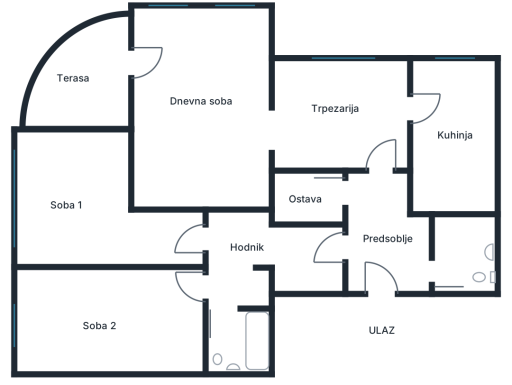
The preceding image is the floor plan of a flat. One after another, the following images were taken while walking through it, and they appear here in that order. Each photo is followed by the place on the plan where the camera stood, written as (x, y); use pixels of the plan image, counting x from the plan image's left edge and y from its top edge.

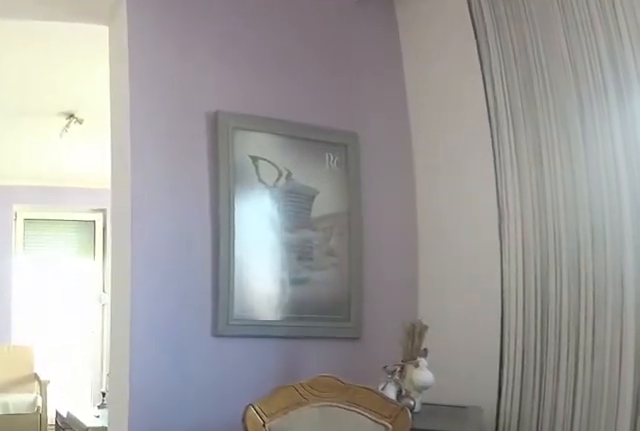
(352, 144)
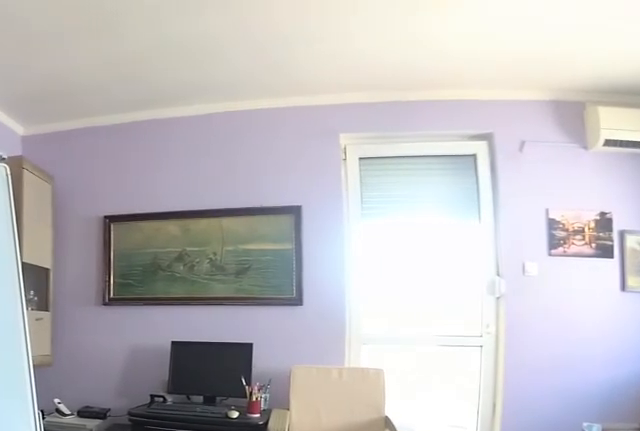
(282, 139)
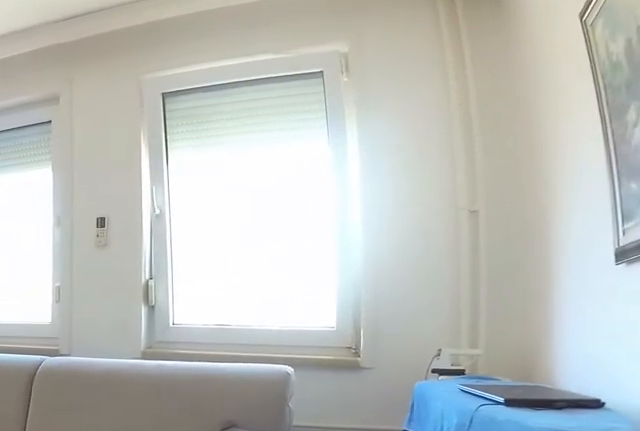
(258, 127)
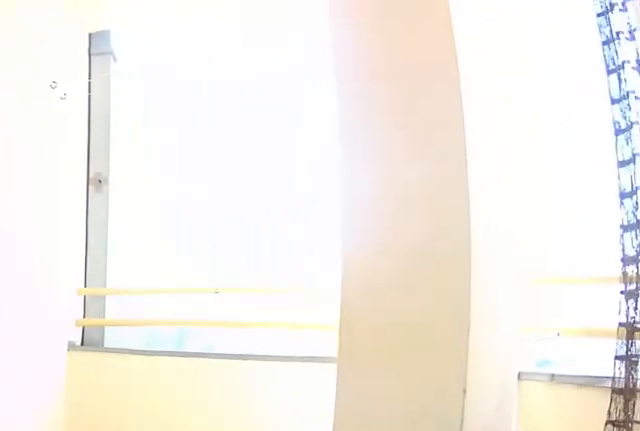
(152, 69)
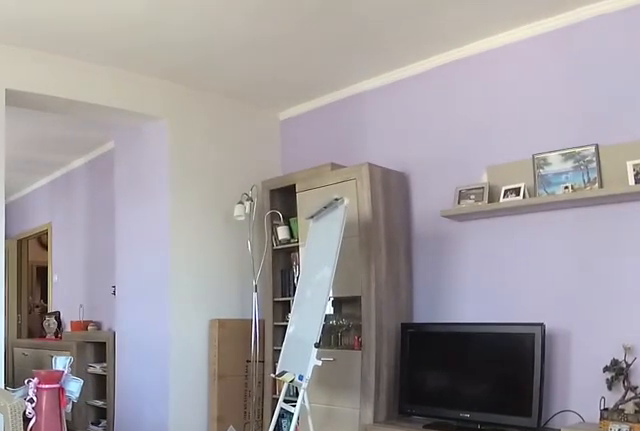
(140, 60)
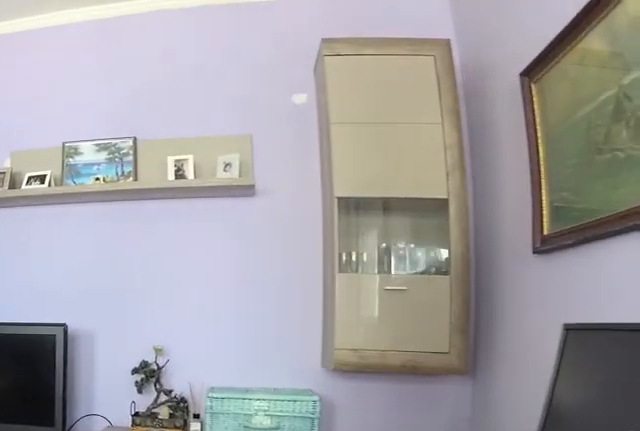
(155, 92)
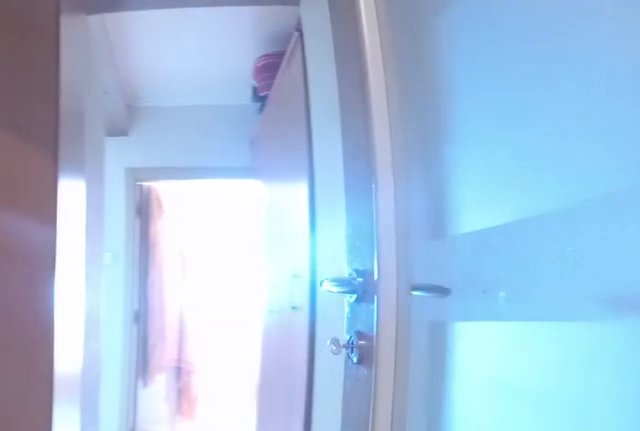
(373, 236)
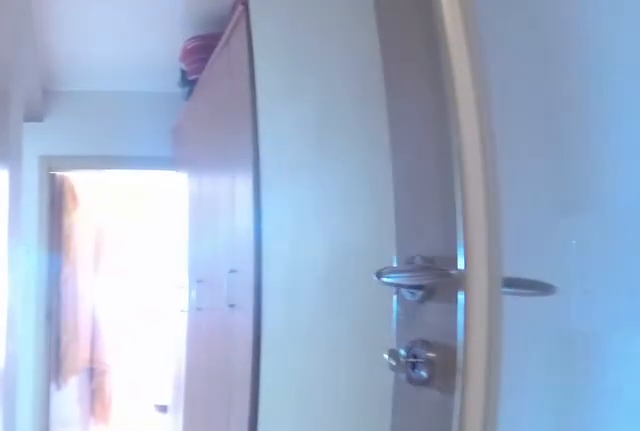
(362, 251)
